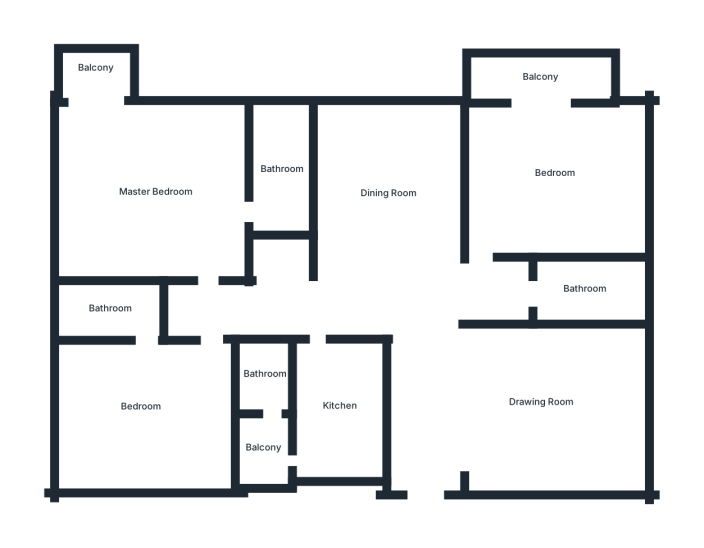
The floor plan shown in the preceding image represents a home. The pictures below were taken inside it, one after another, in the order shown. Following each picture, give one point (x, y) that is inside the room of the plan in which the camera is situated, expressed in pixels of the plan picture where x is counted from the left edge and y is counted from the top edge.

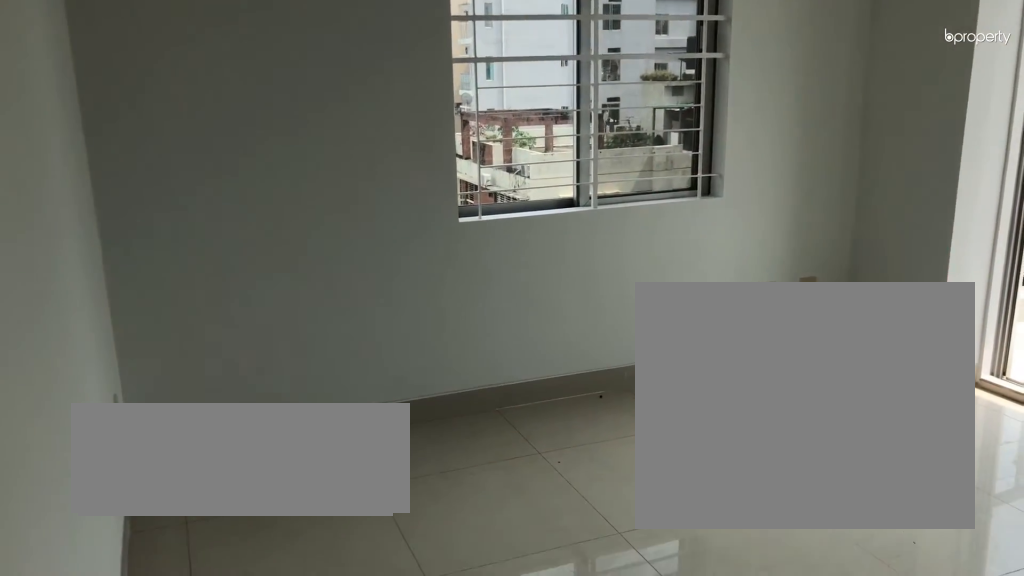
(156, 190)
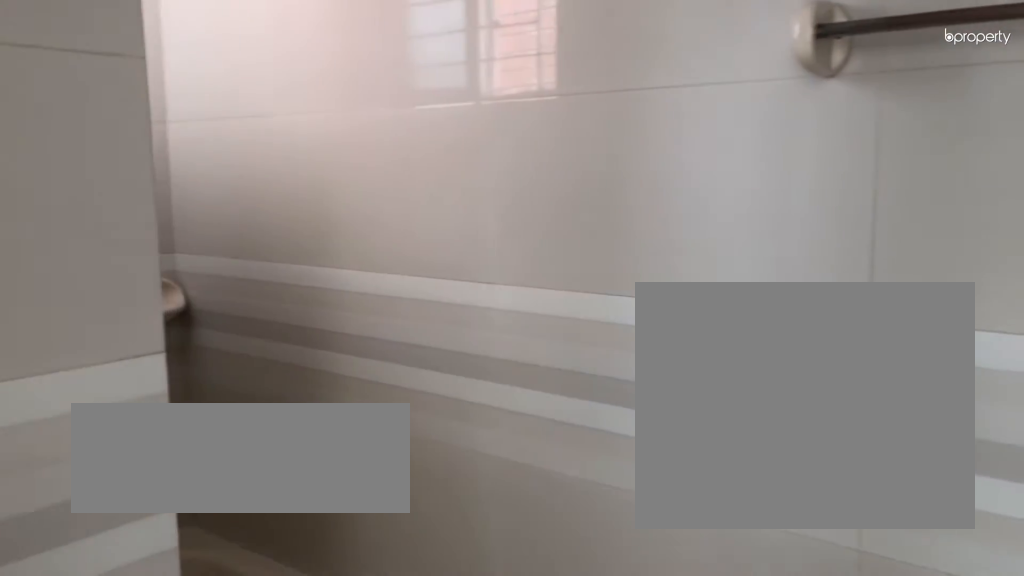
(280, 169)
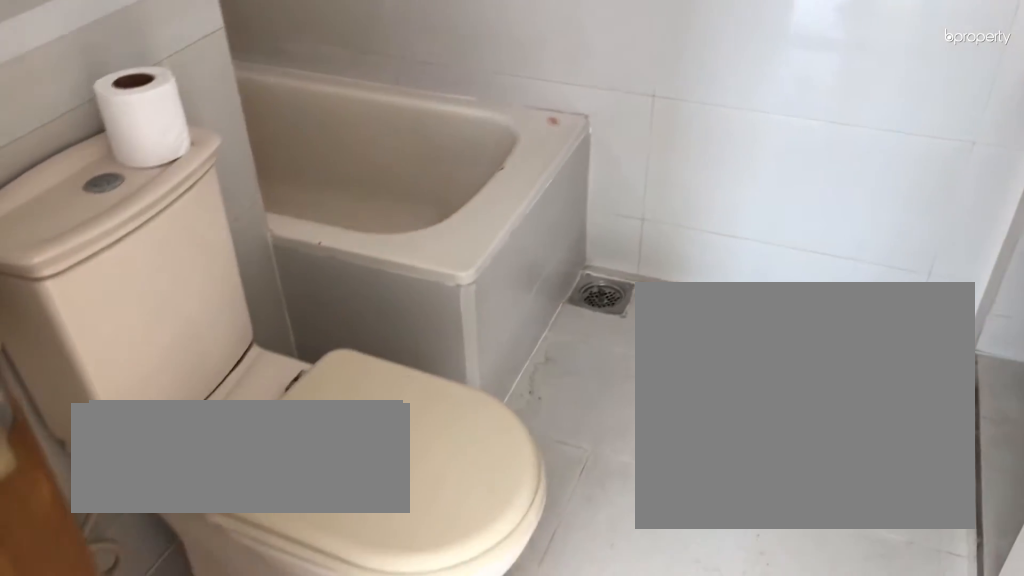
(280, 169)
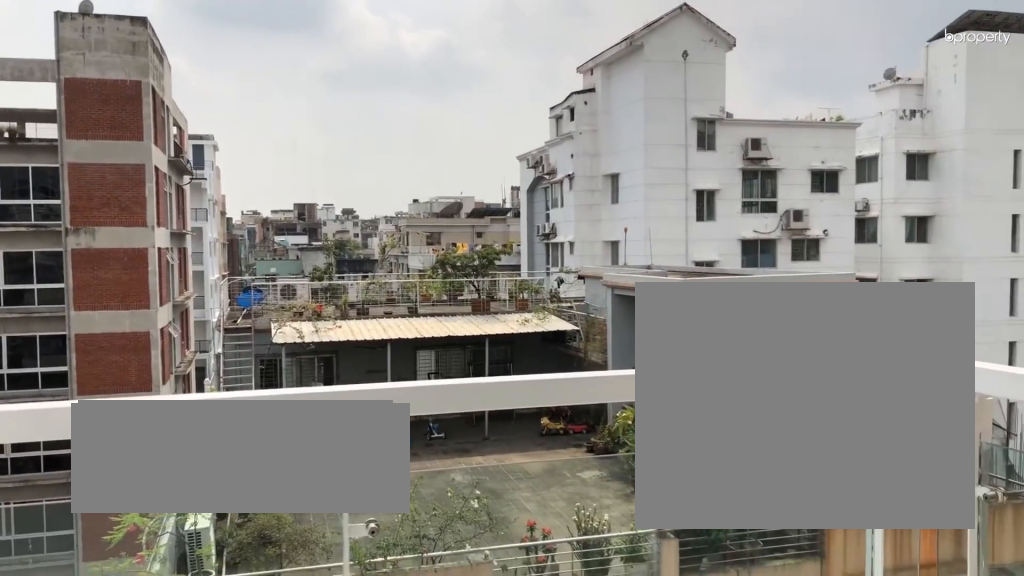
(95, 67)
